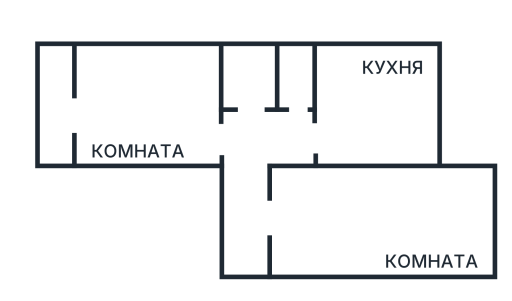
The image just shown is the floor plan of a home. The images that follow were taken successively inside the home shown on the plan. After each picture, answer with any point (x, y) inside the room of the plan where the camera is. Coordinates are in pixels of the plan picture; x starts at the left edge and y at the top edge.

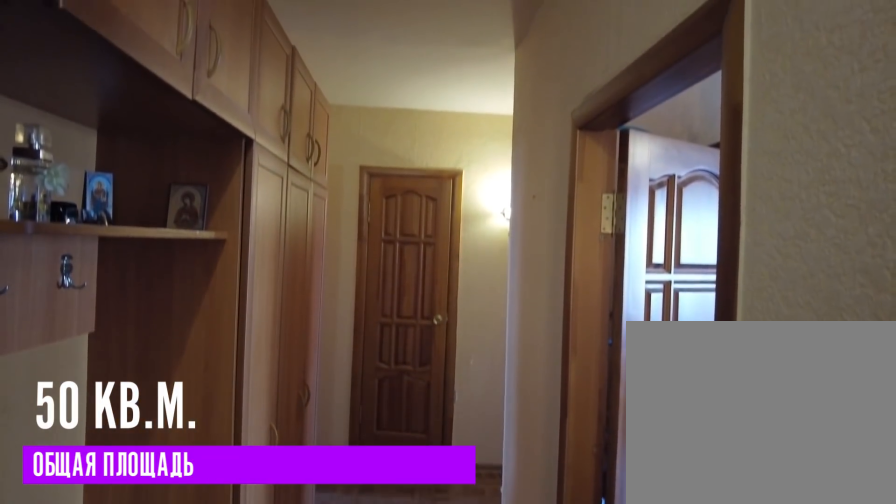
(252, 254)
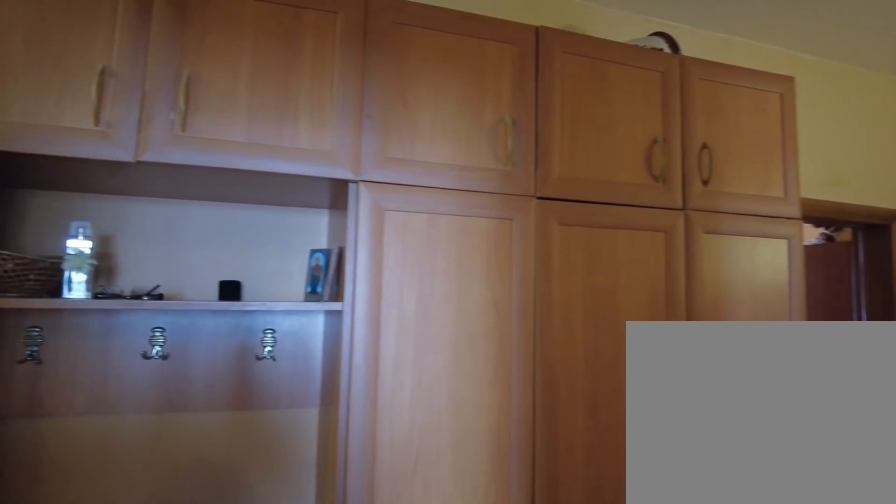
(252, 254)
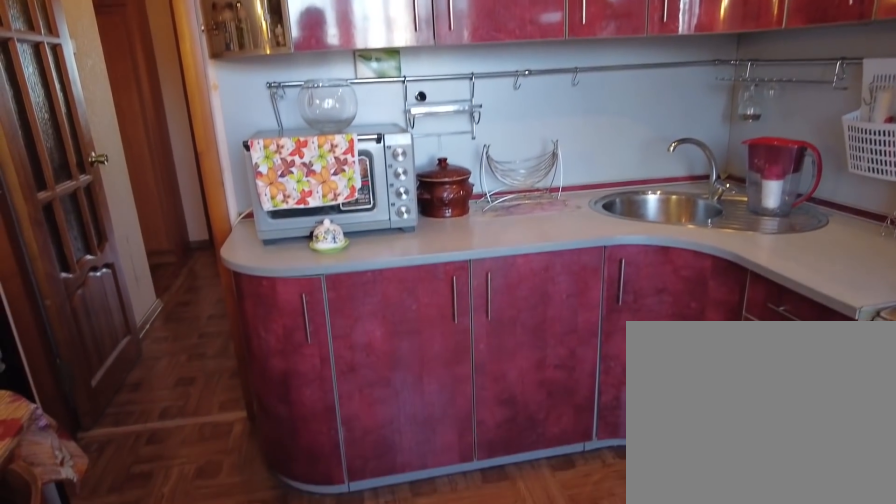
(345, 140)
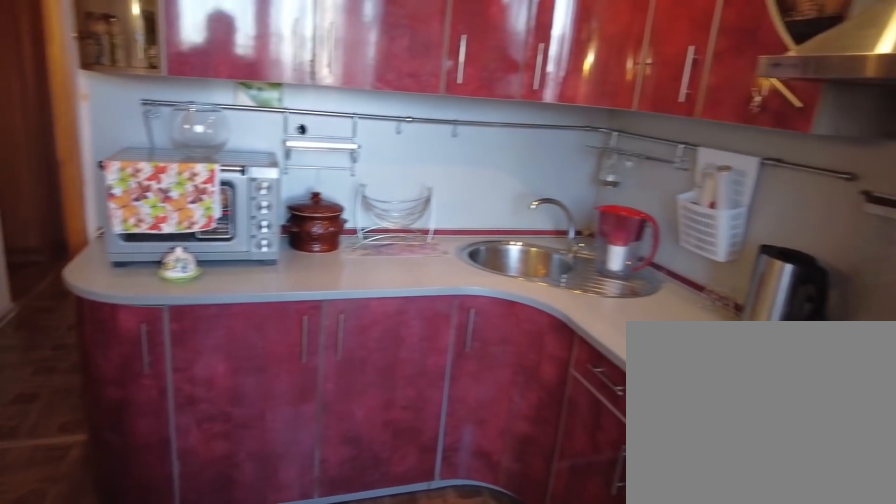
(344, 140)
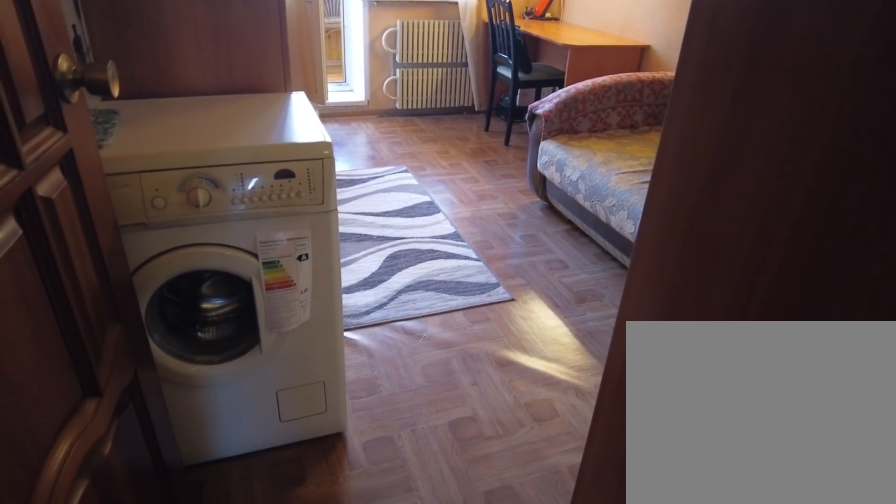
(236, 135)
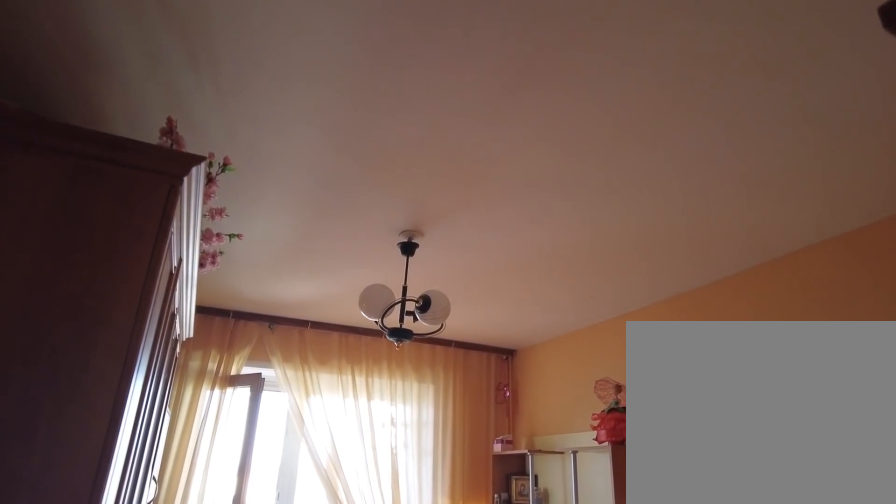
(163, 122)
